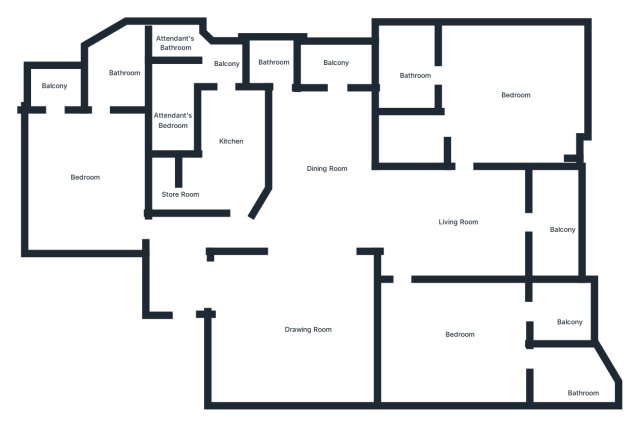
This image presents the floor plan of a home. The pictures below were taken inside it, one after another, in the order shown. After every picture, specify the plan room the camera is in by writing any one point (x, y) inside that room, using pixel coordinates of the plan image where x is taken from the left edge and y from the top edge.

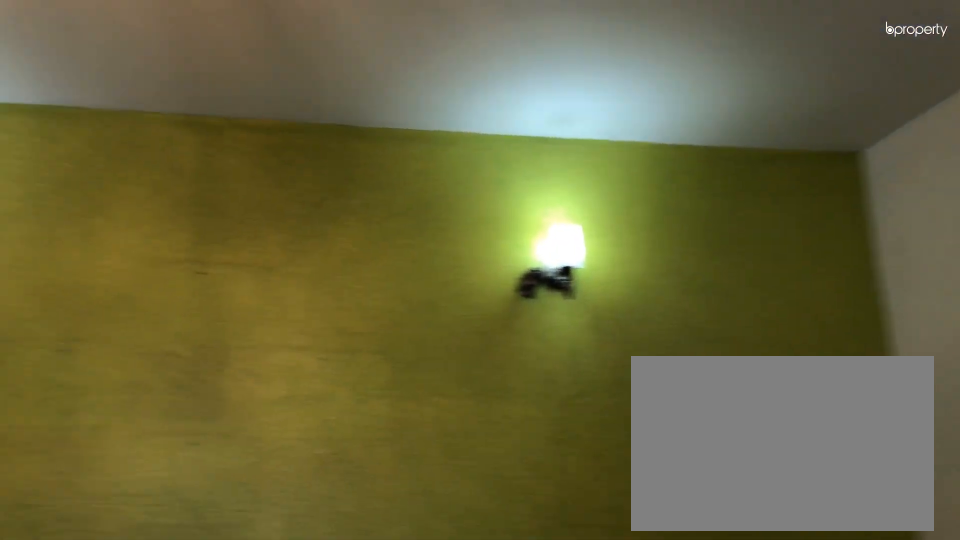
(284, 316)
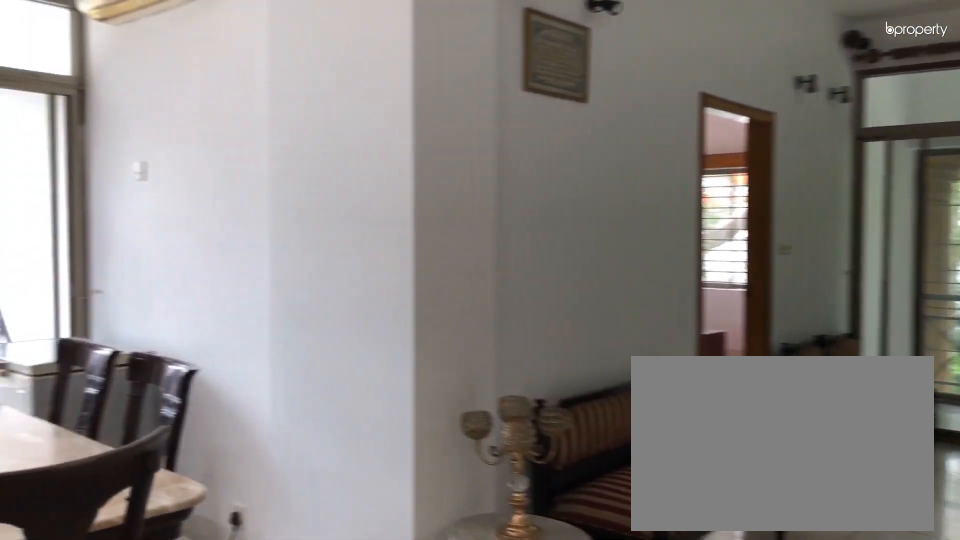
(323, 156)
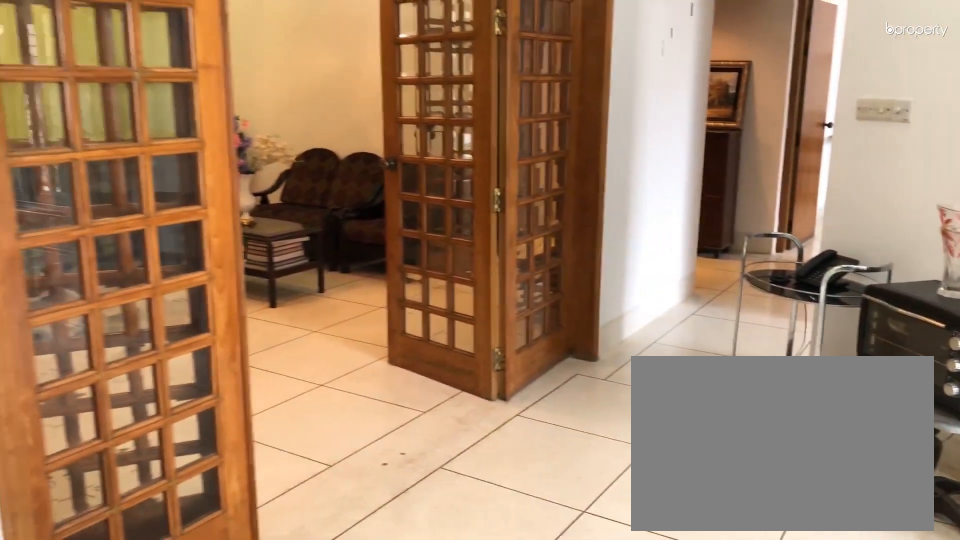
(323, 156)
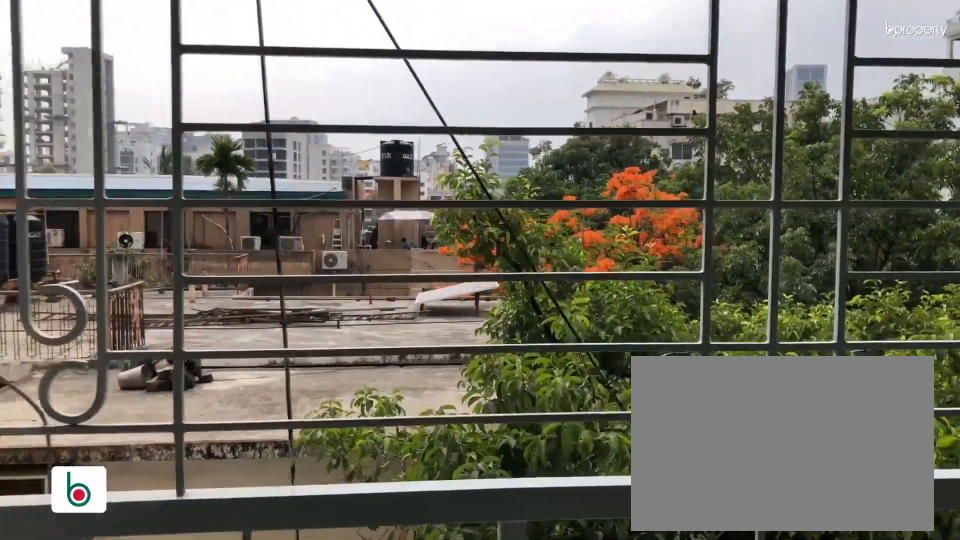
(333, 59)
